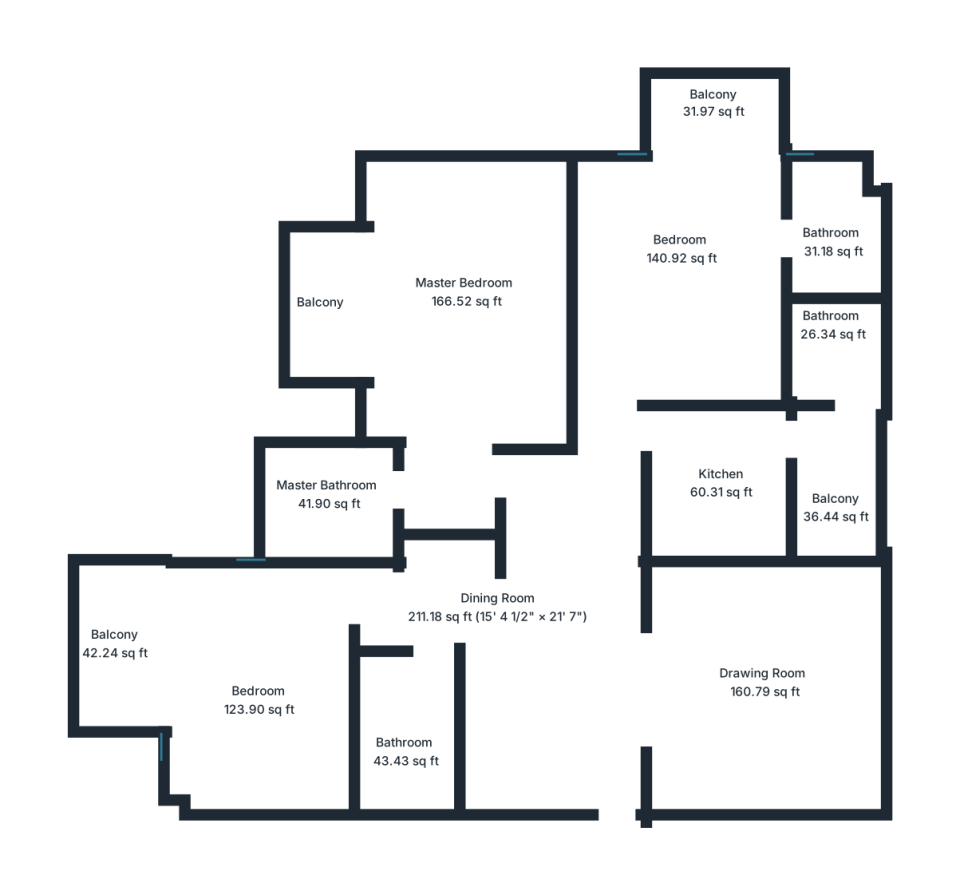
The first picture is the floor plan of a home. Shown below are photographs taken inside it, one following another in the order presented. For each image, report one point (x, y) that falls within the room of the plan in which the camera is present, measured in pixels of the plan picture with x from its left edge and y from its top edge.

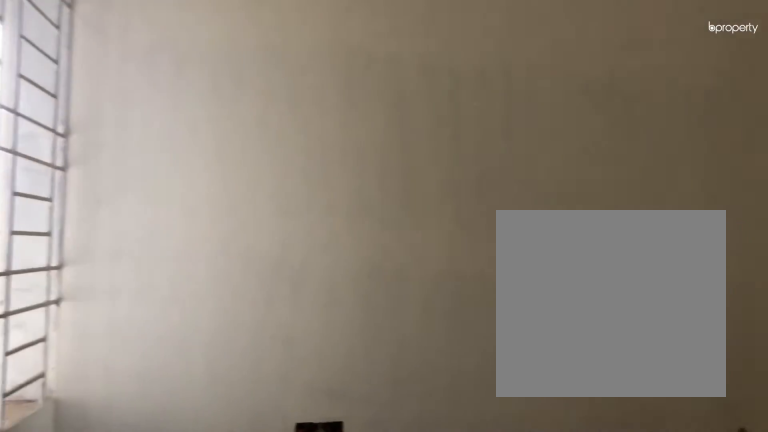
(543, 716)
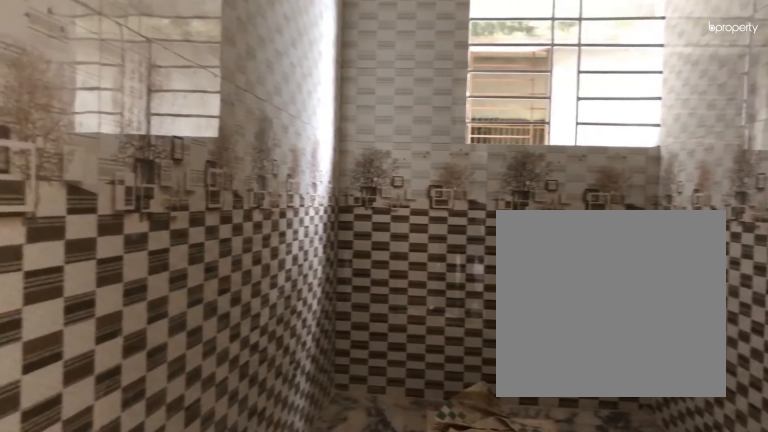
(404, 752)
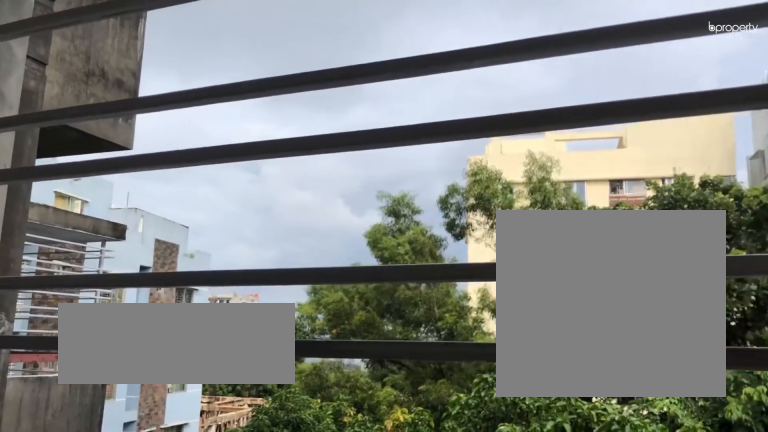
(320, 309)
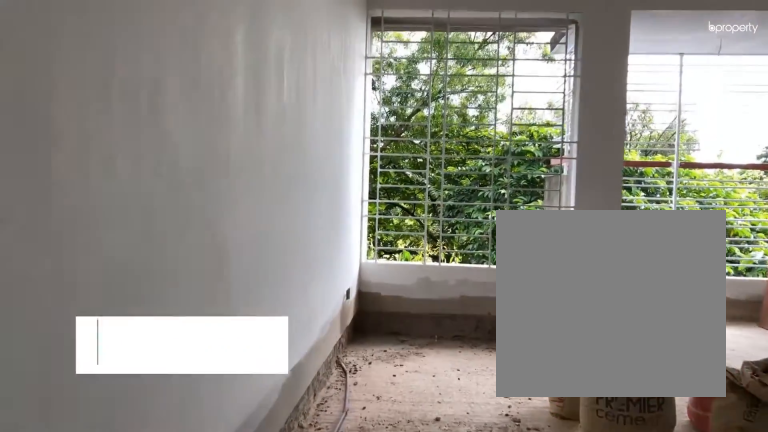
(681, 250)
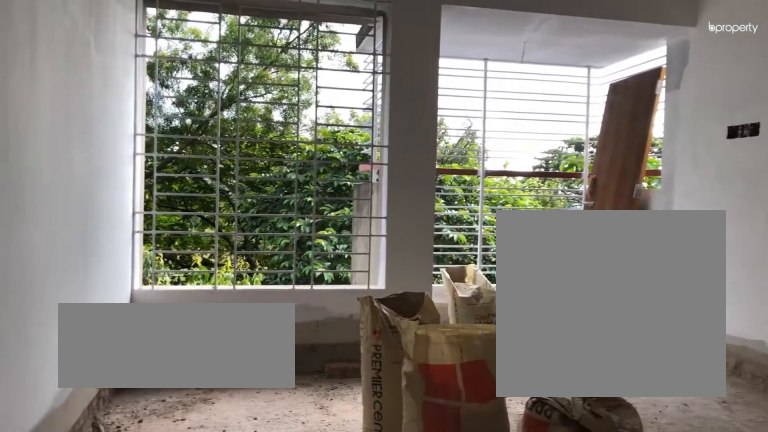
(681, 250)
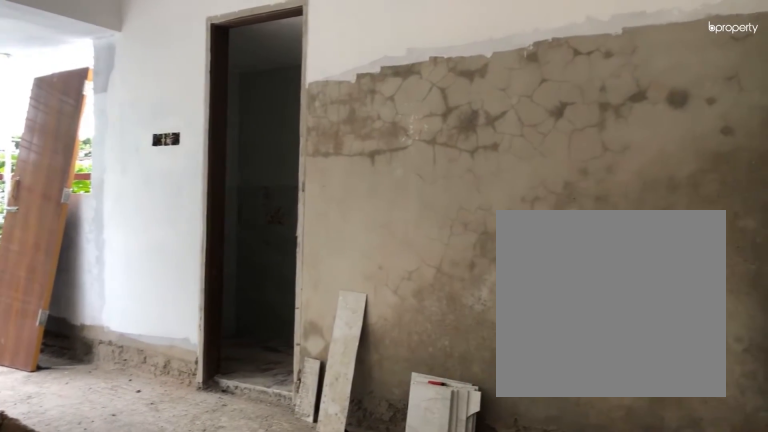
(681, 250)
